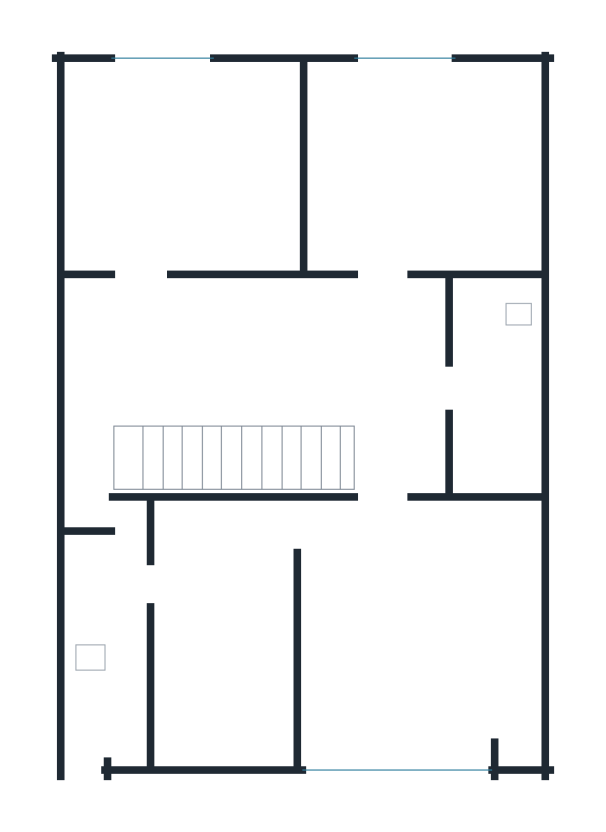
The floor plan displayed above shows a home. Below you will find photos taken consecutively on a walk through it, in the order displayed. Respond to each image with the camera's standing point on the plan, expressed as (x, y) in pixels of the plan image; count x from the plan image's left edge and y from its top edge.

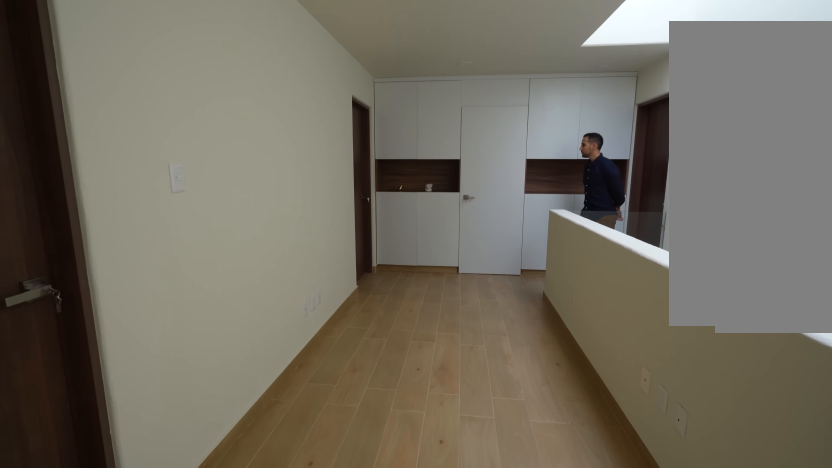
(88, 360)
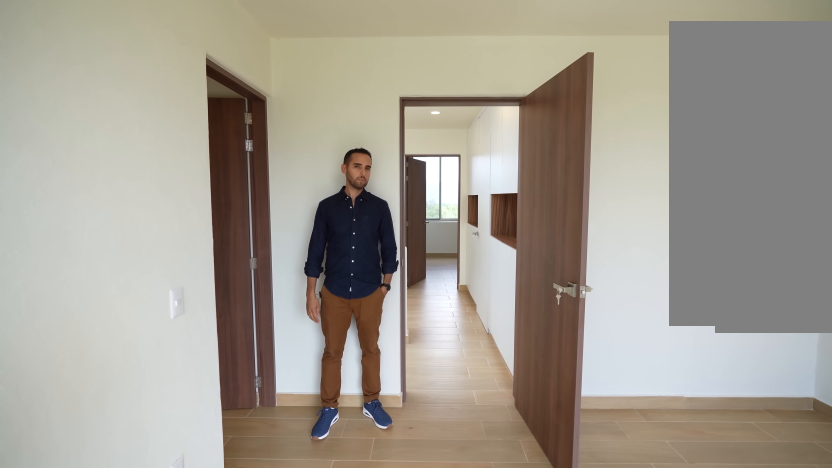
(370, 746)
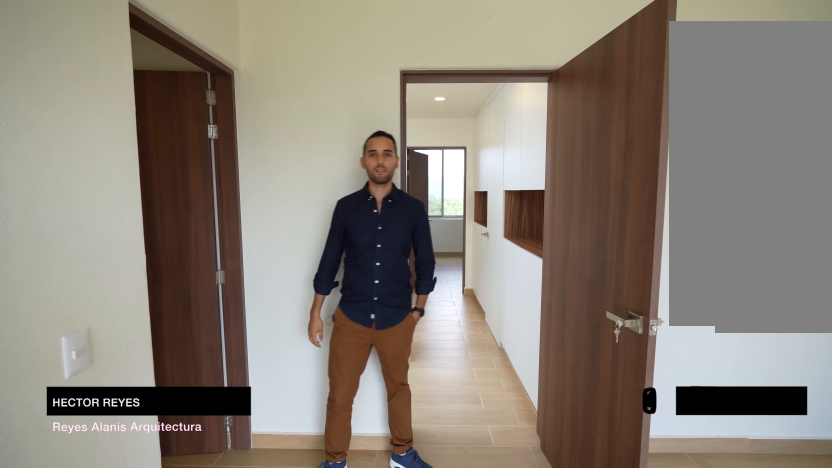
(397, 719)
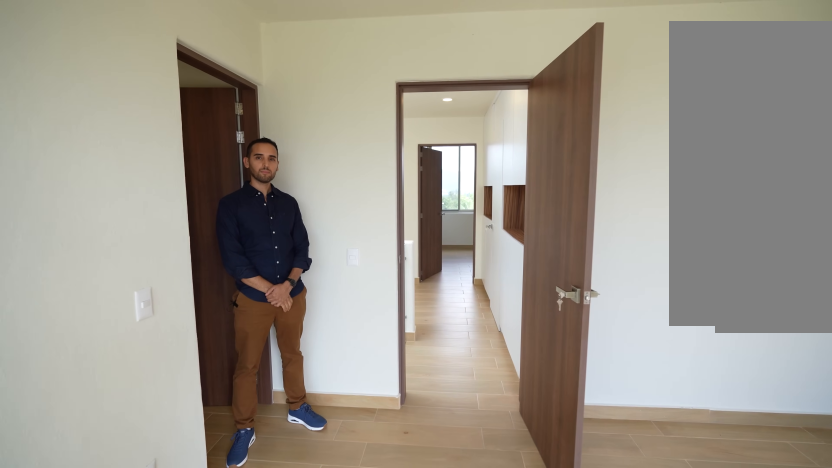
(385, 680)
